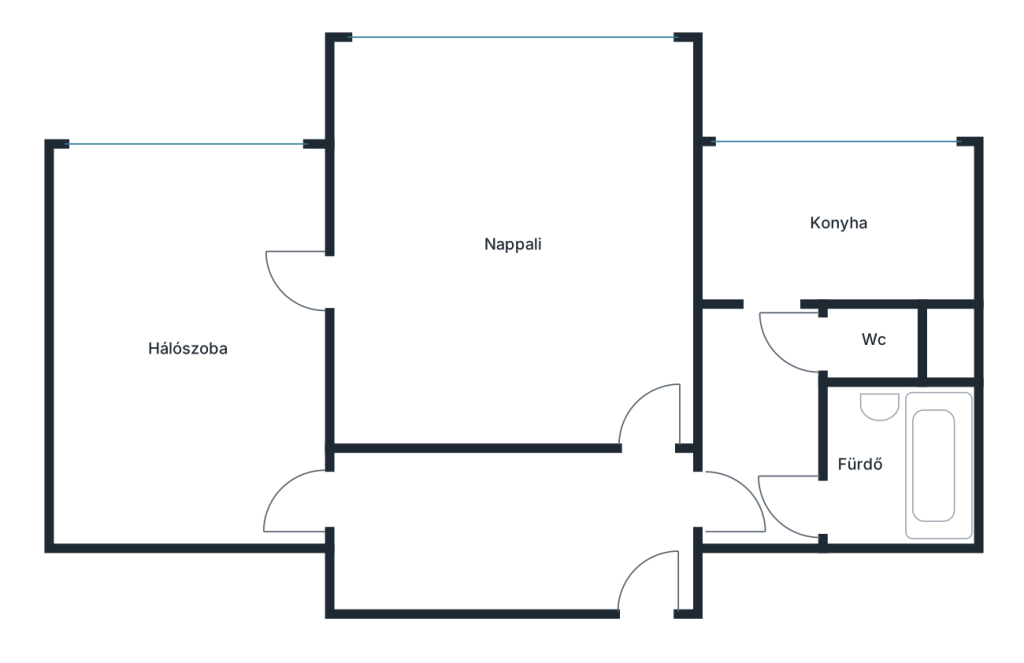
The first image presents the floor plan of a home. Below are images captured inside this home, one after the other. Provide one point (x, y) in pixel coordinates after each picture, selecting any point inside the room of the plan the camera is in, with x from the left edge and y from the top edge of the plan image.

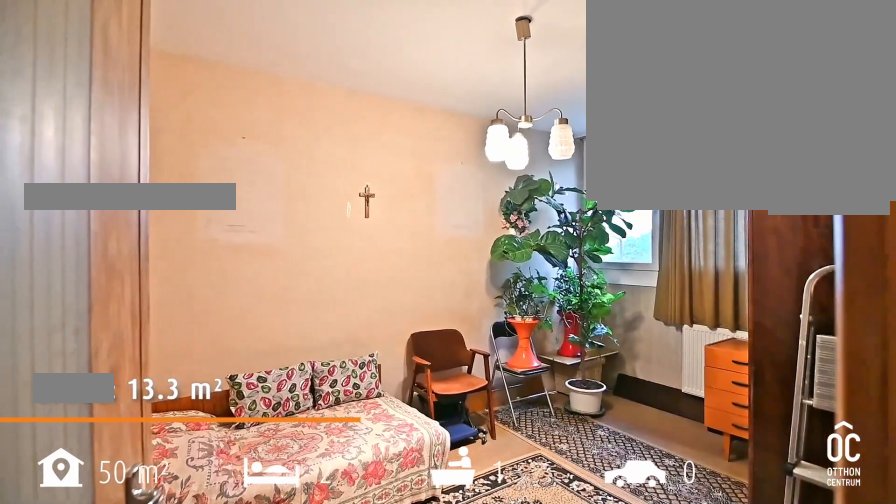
(190, 354)
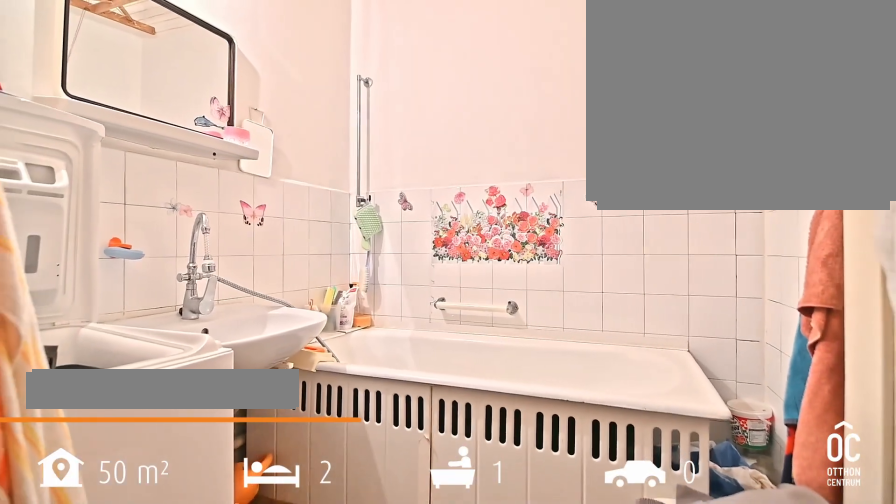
(894, 469)
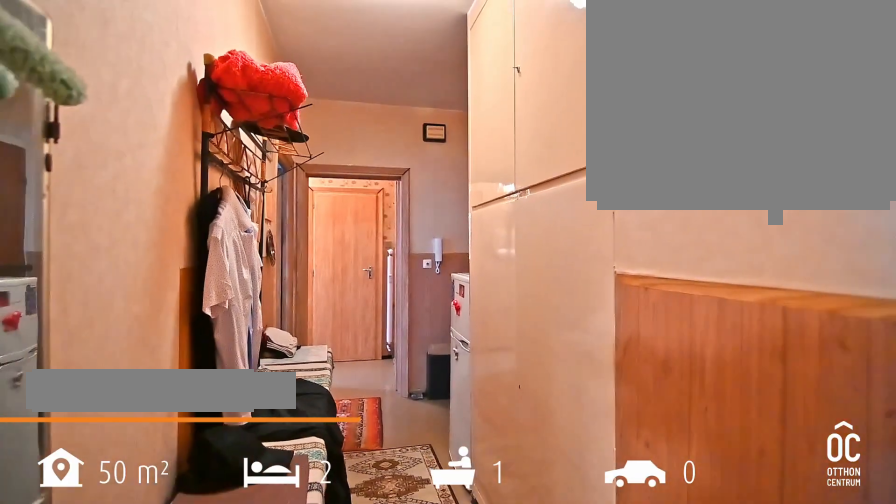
(525, 524)
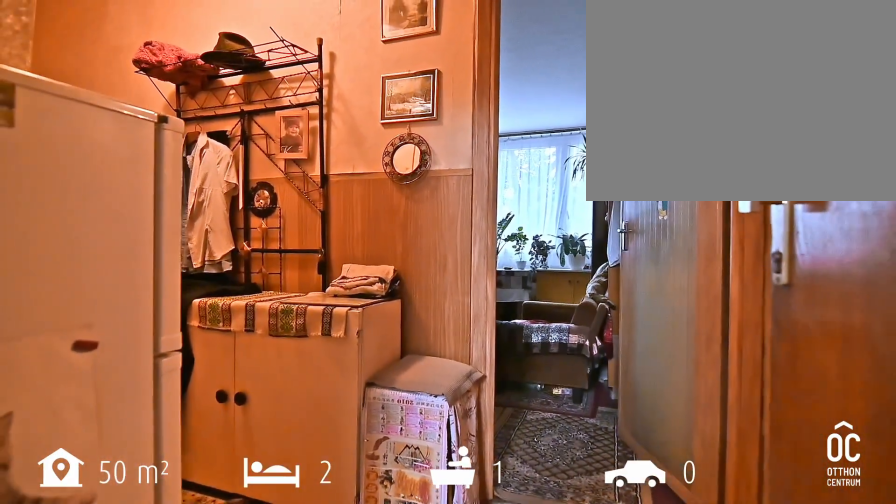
(525, 524)
